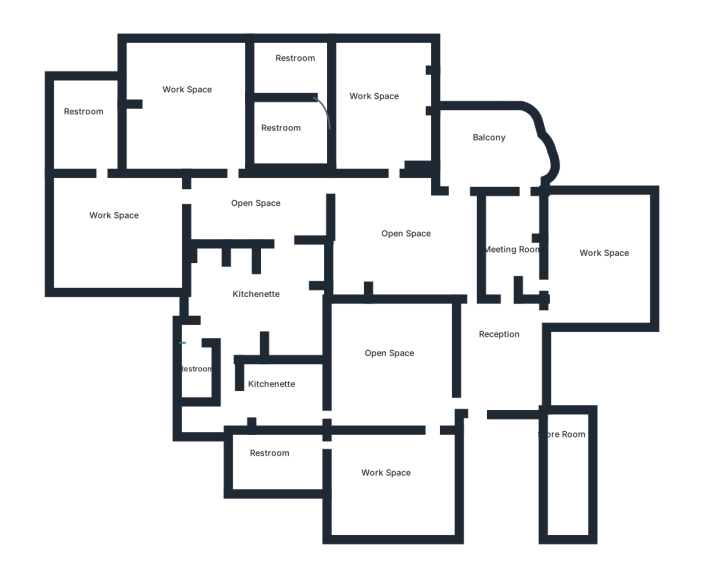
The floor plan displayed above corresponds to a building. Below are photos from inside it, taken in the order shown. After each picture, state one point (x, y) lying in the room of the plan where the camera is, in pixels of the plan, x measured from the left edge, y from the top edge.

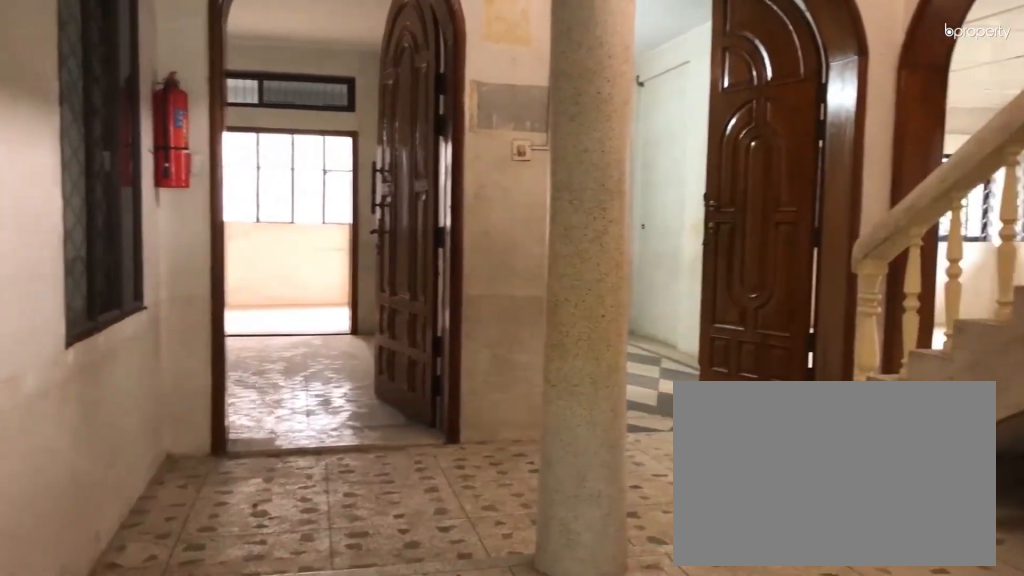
(504, 346)
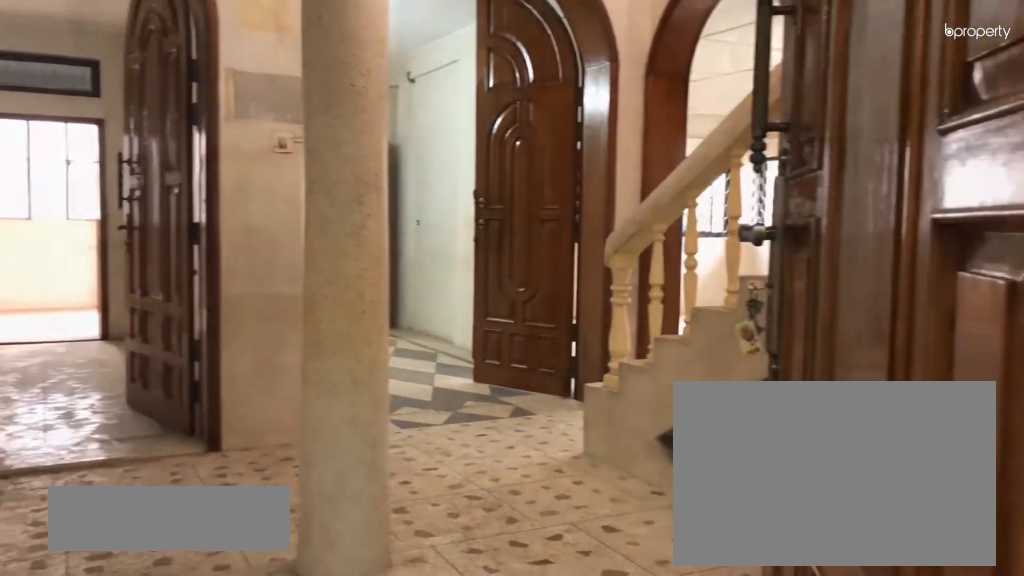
(504, 346)
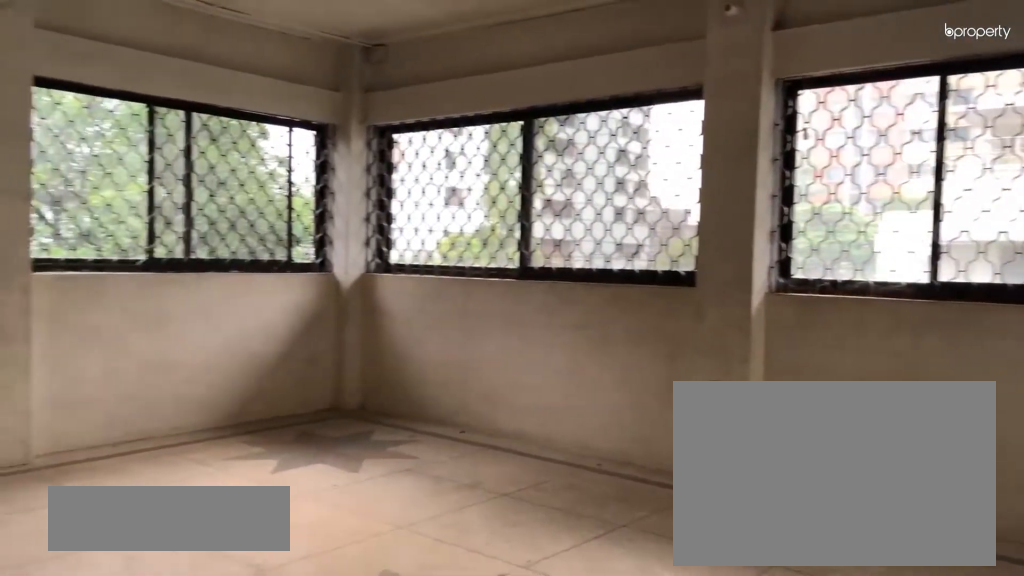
(608, 263)
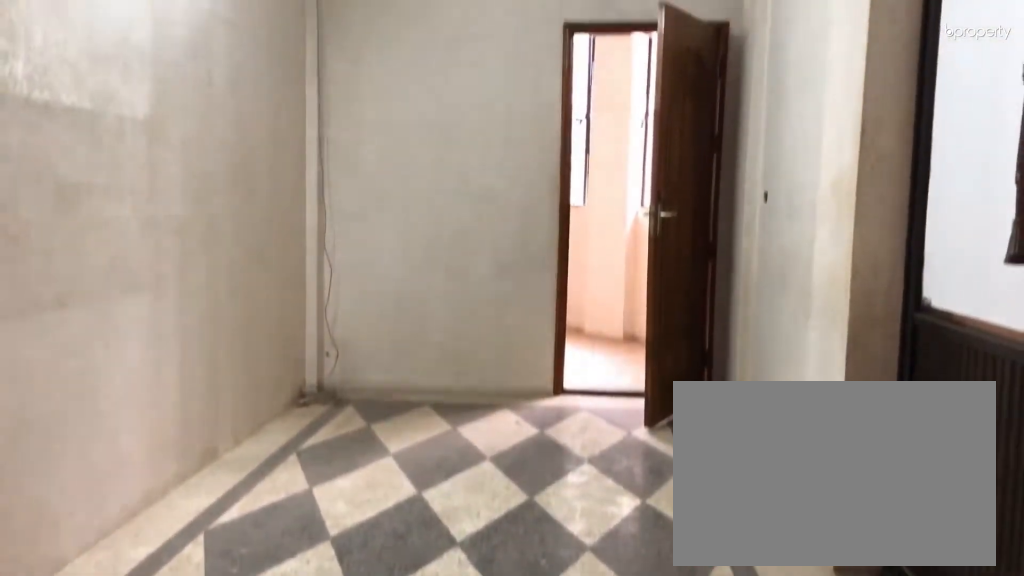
(518, 243)
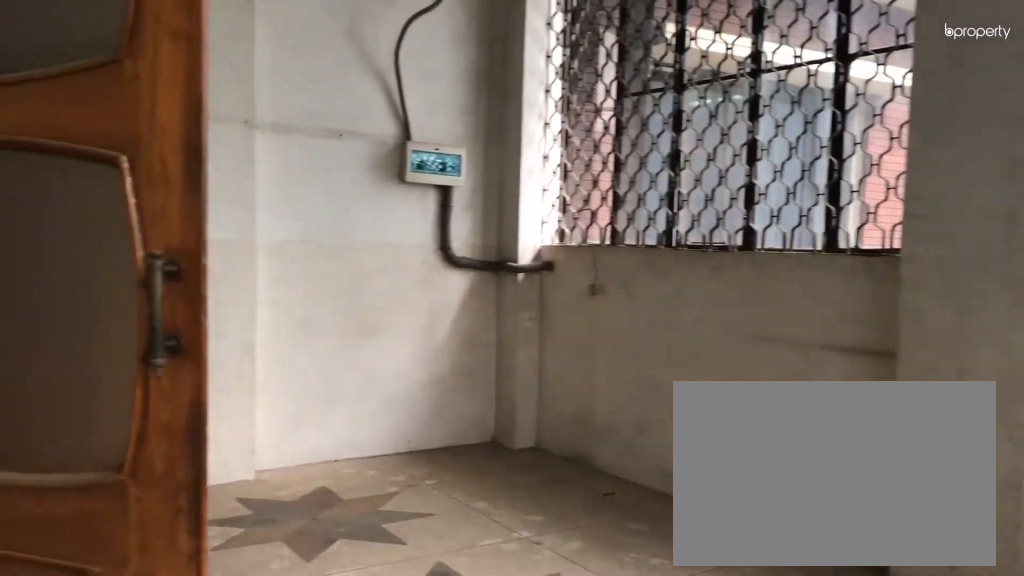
(501, 145)
